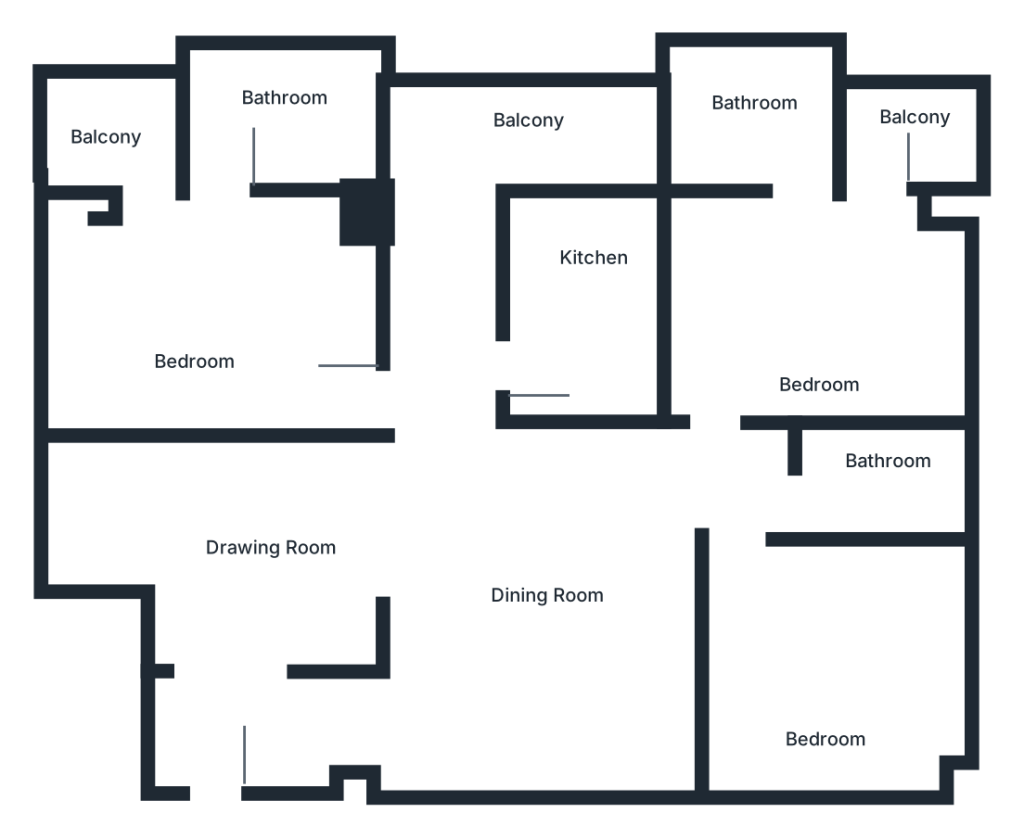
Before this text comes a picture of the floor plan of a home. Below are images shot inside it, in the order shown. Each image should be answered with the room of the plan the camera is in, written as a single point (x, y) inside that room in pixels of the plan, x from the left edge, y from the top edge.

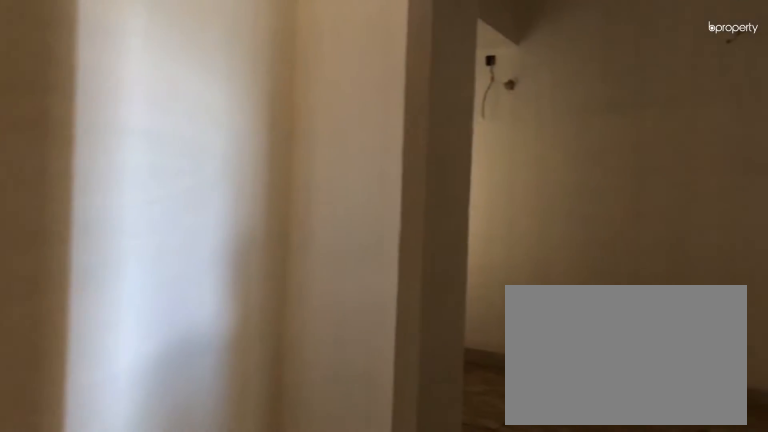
(206, 725)
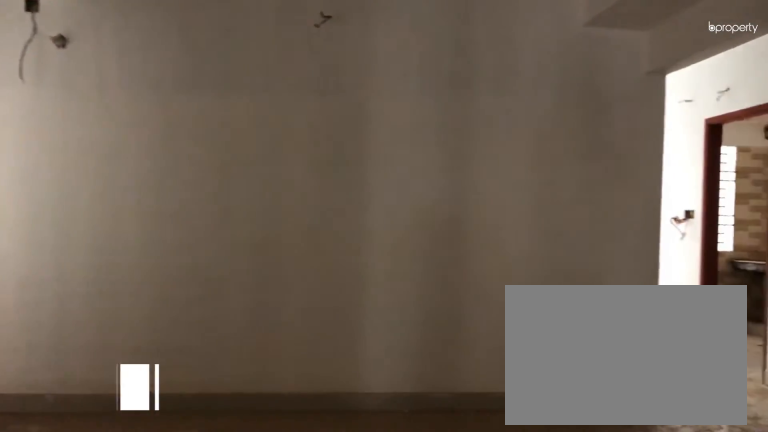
(206, 725)
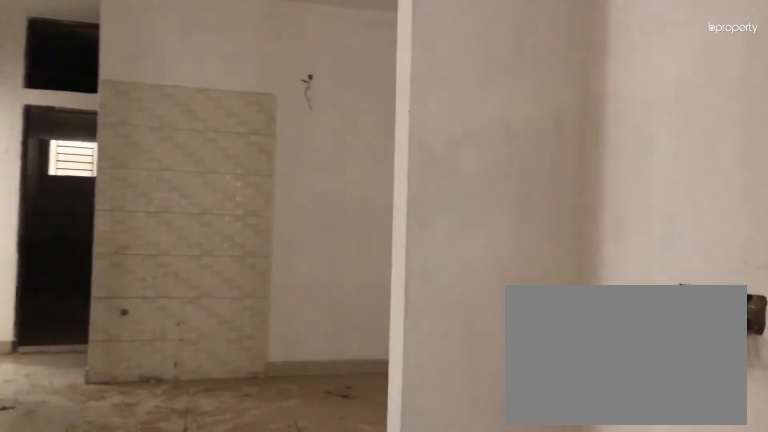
(290, 540)
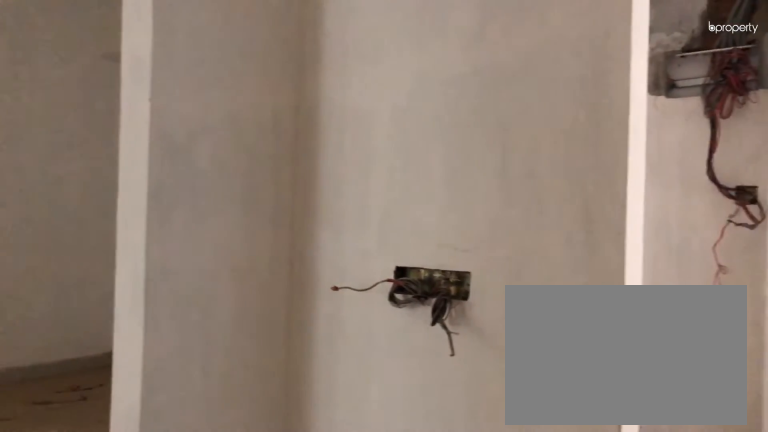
(290, 540)
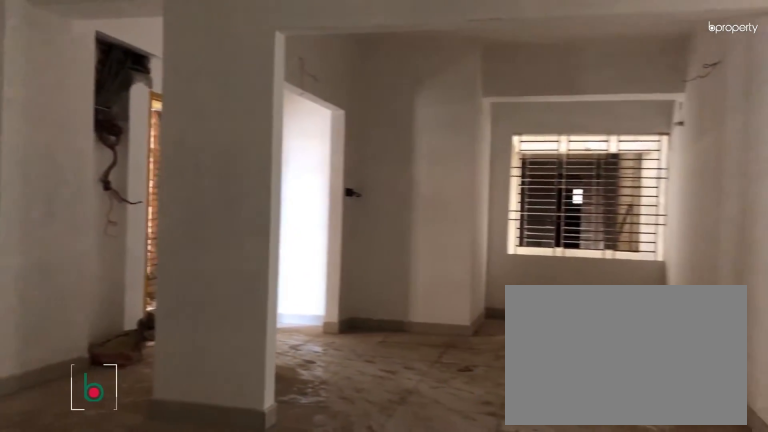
(518, 604)
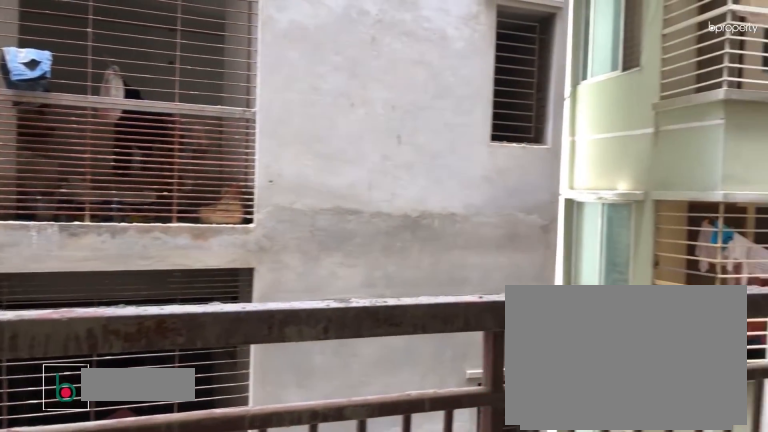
(516, 147)
